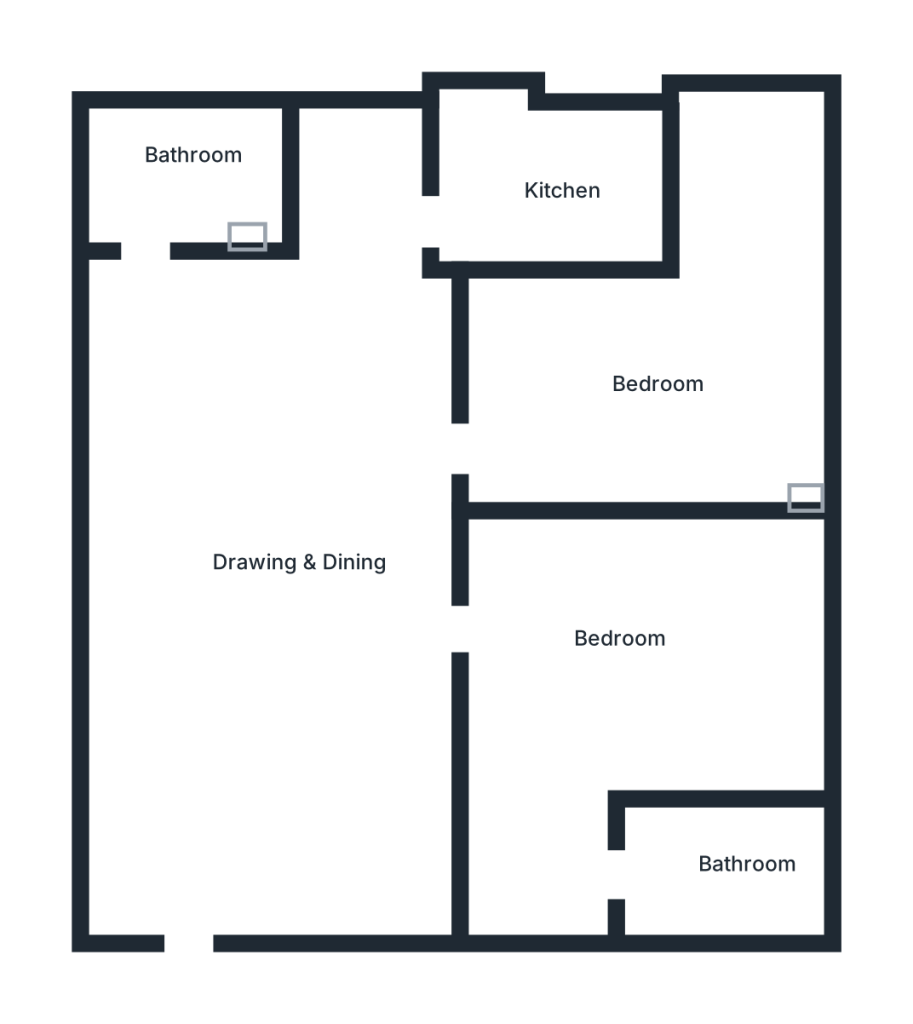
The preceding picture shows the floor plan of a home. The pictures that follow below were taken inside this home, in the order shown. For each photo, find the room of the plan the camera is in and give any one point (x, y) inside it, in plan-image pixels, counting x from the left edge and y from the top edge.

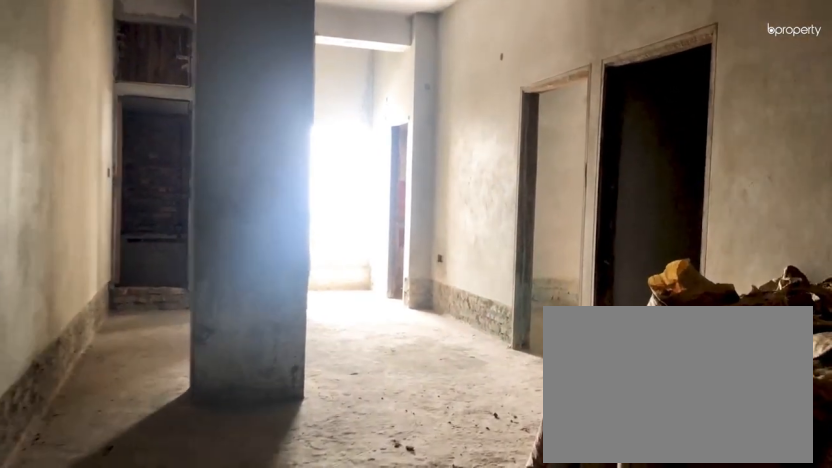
(182, 793)
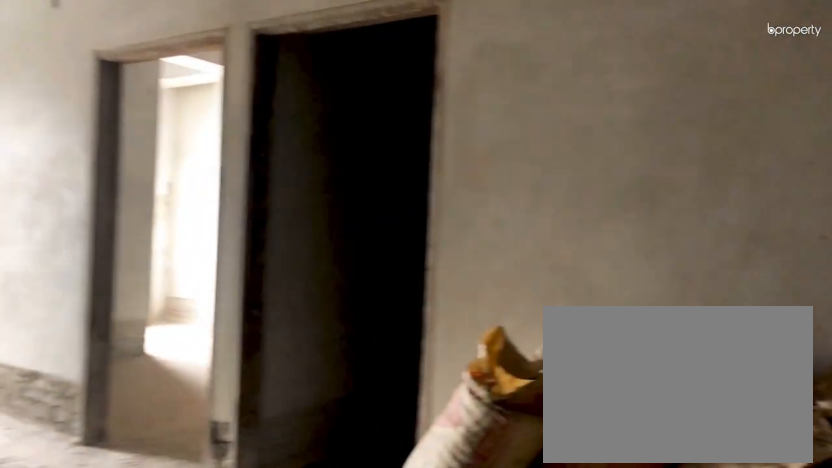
(215, 555)
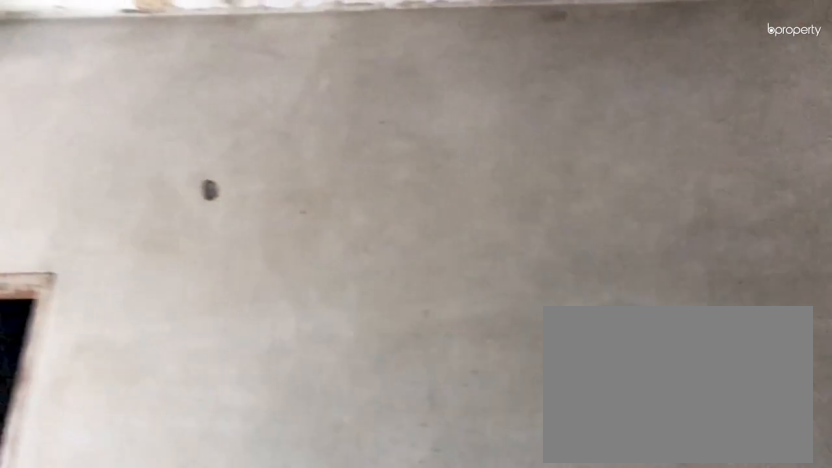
(216, 555)
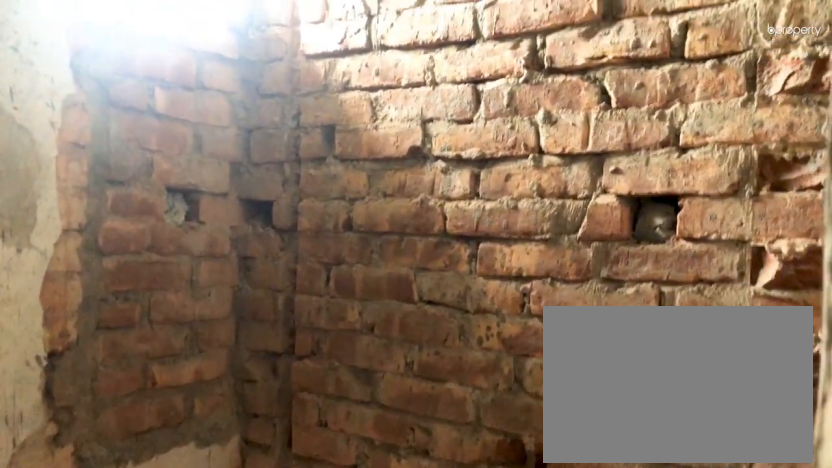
(174, 176)
